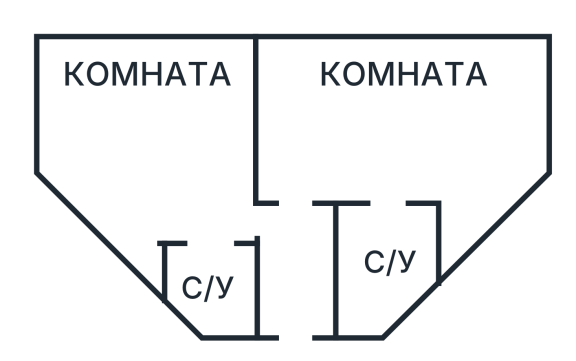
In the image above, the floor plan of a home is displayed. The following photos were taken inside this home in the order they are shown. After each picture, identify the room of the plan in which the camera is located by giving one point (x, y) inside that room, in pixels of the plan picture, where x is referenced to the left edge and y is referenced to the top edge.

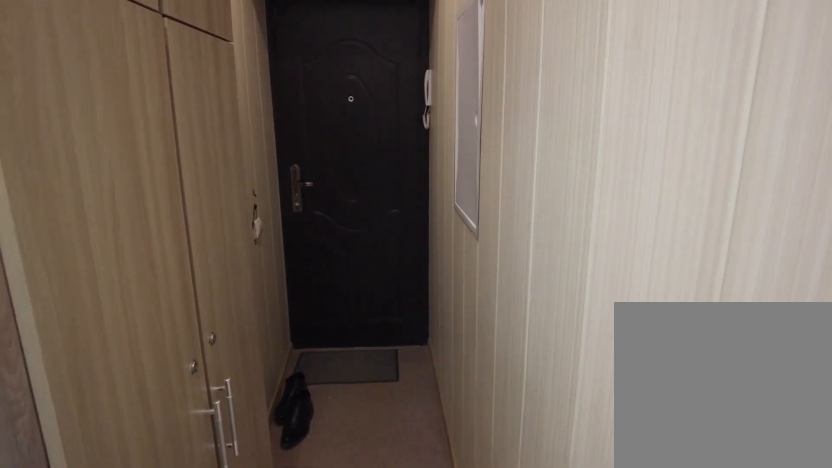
(302, 285)
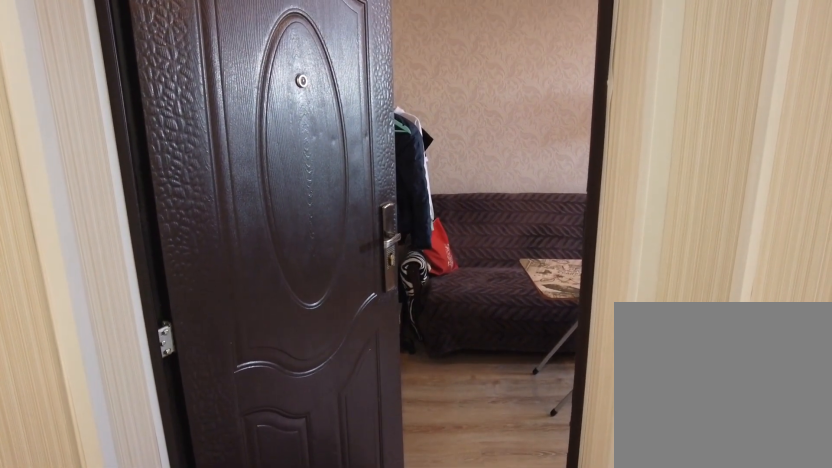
(302, 285)
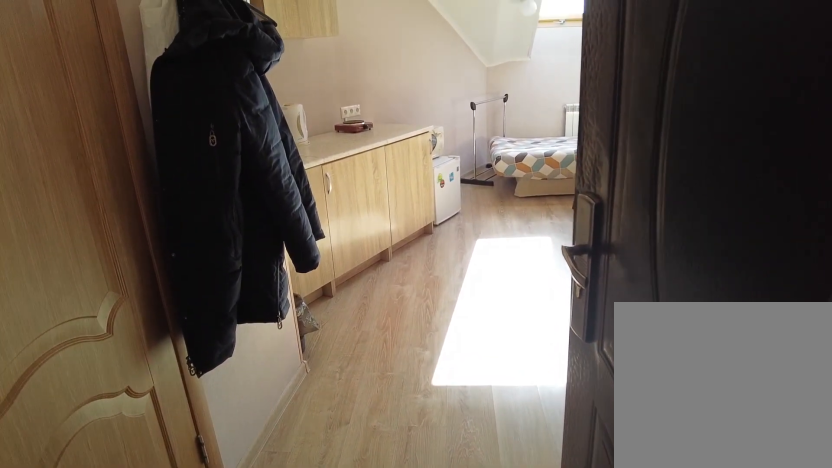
(277, 230)
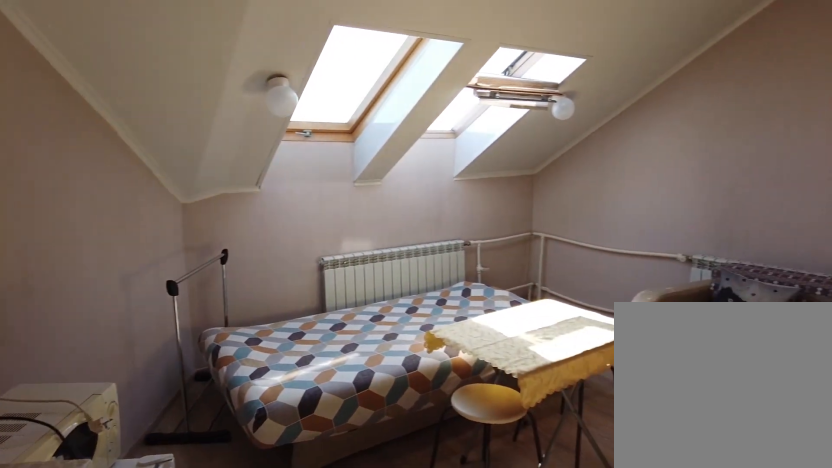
(188, 193)
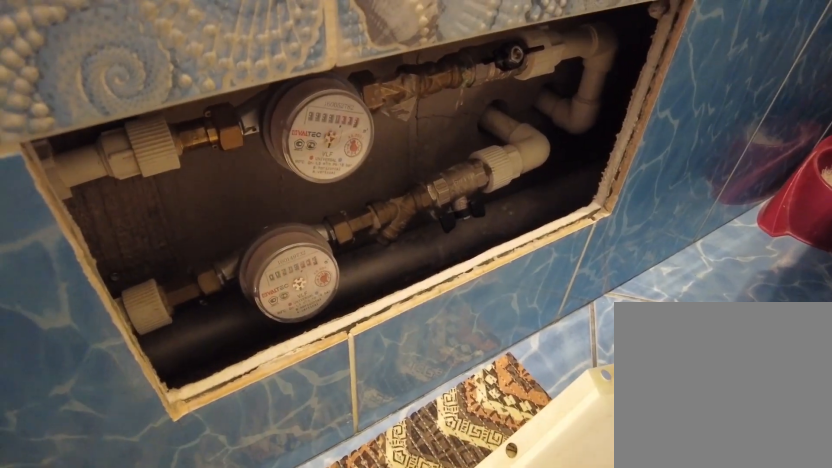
(222, 275)
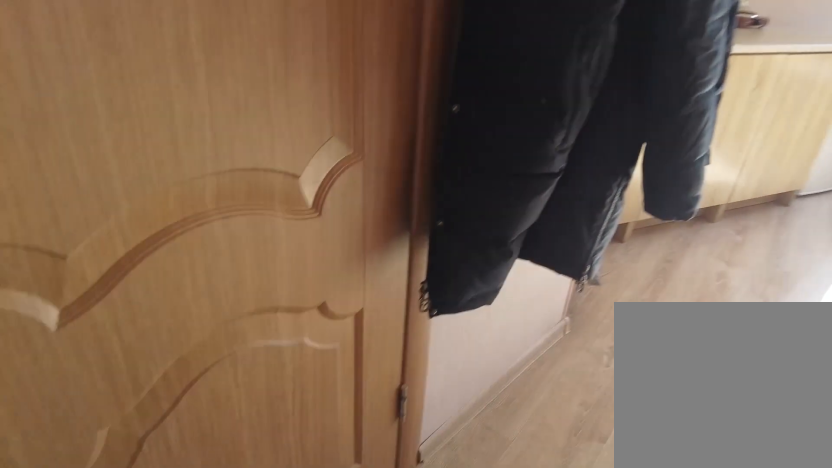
(194, 212)
